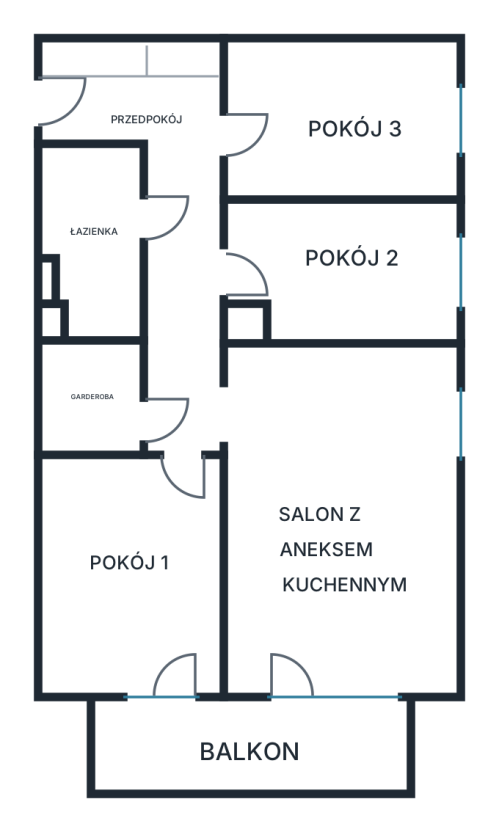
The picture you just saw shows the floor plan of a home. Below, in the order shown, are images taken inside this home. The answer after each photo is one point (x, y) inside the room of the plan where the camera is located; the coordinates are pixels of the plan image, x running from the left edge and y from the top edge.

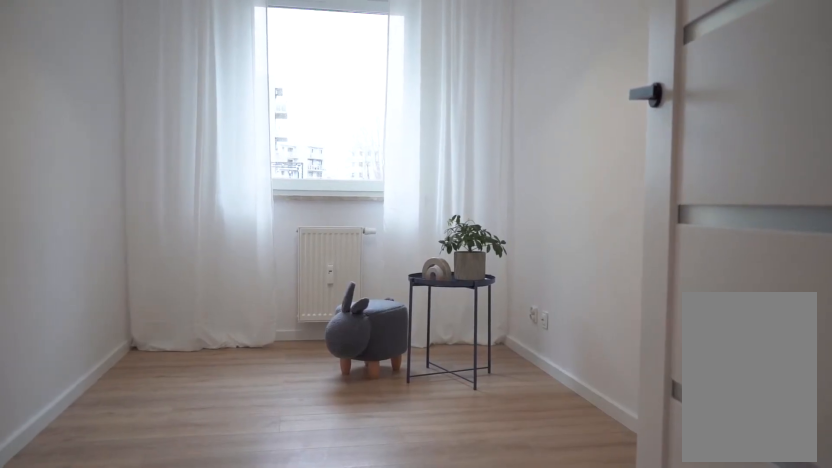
(347, 268)
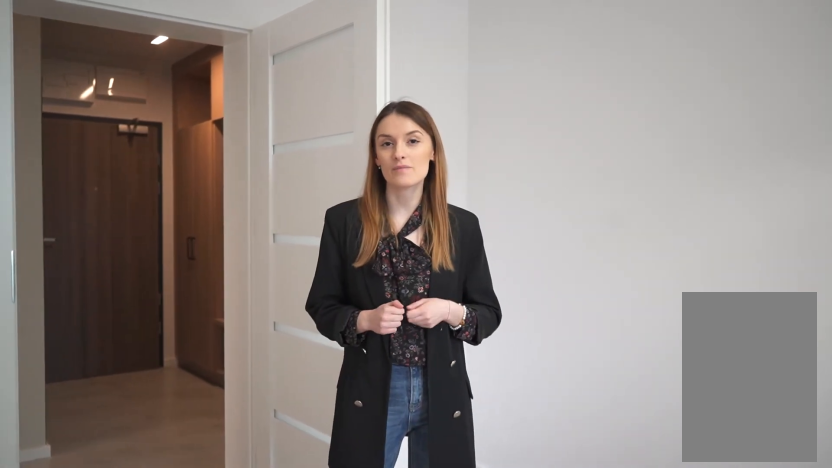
(347, 120)
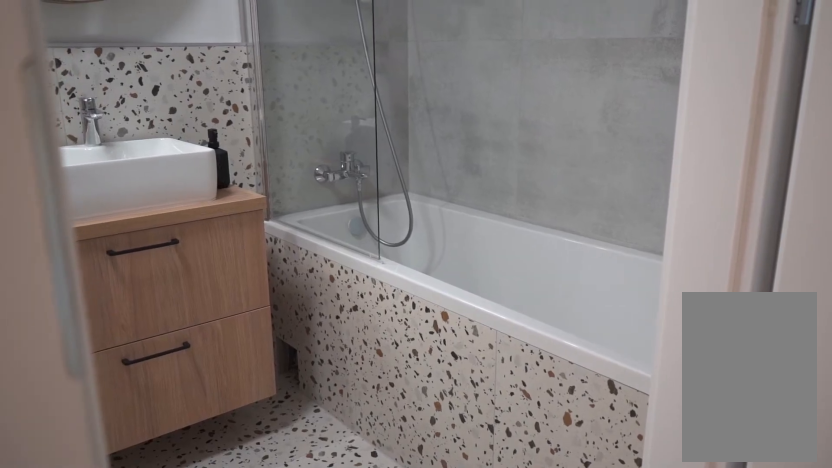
(94, 239)
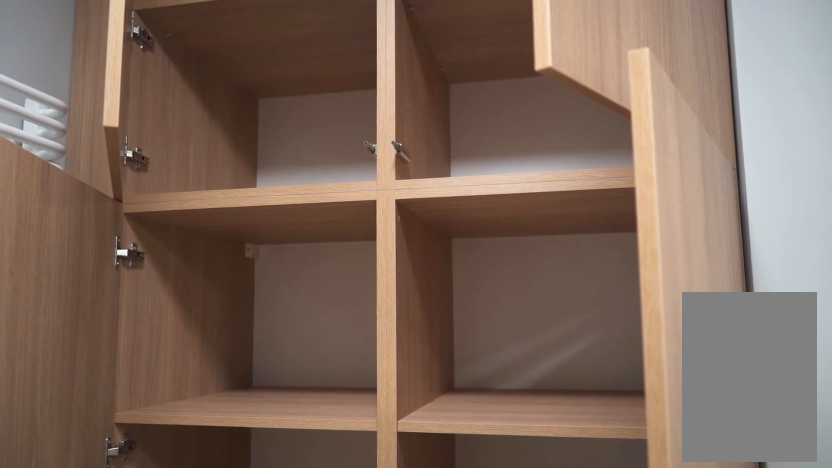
(93, 239)
